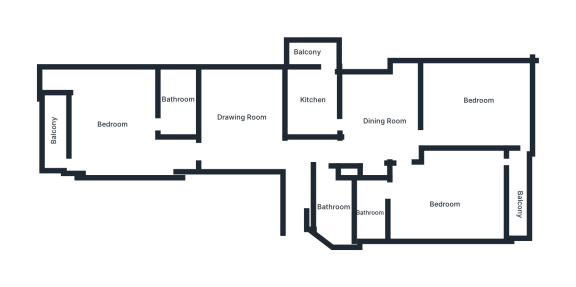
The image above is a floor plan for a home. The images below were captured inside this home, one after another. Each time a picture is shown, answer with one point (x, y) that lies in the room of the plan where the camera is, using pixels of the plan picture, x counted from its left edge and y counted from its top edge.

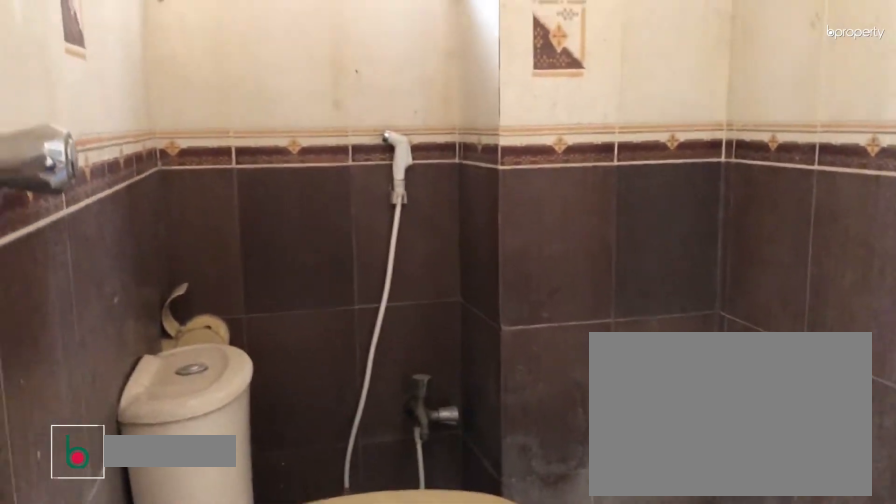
(177, 104)
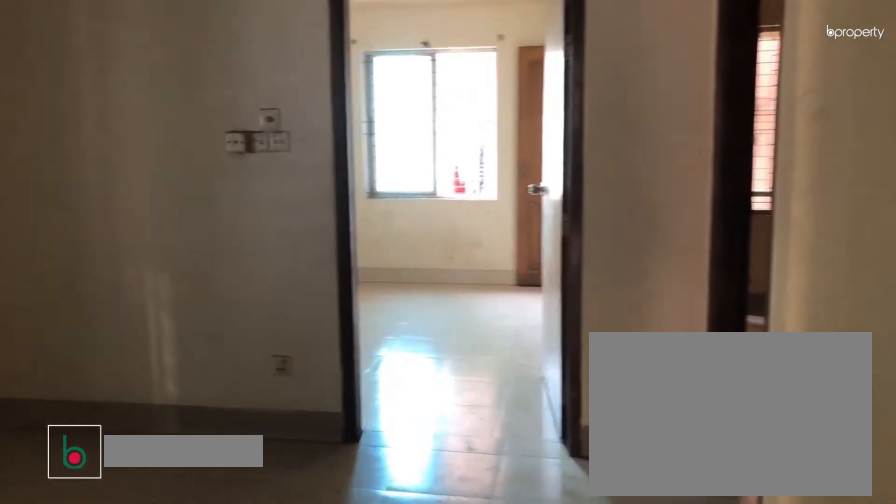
(377, 116)
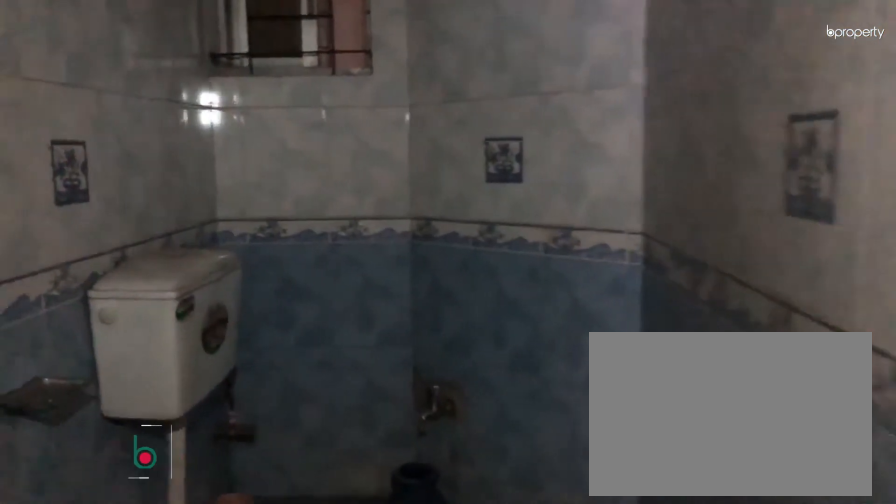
(332, 206)
